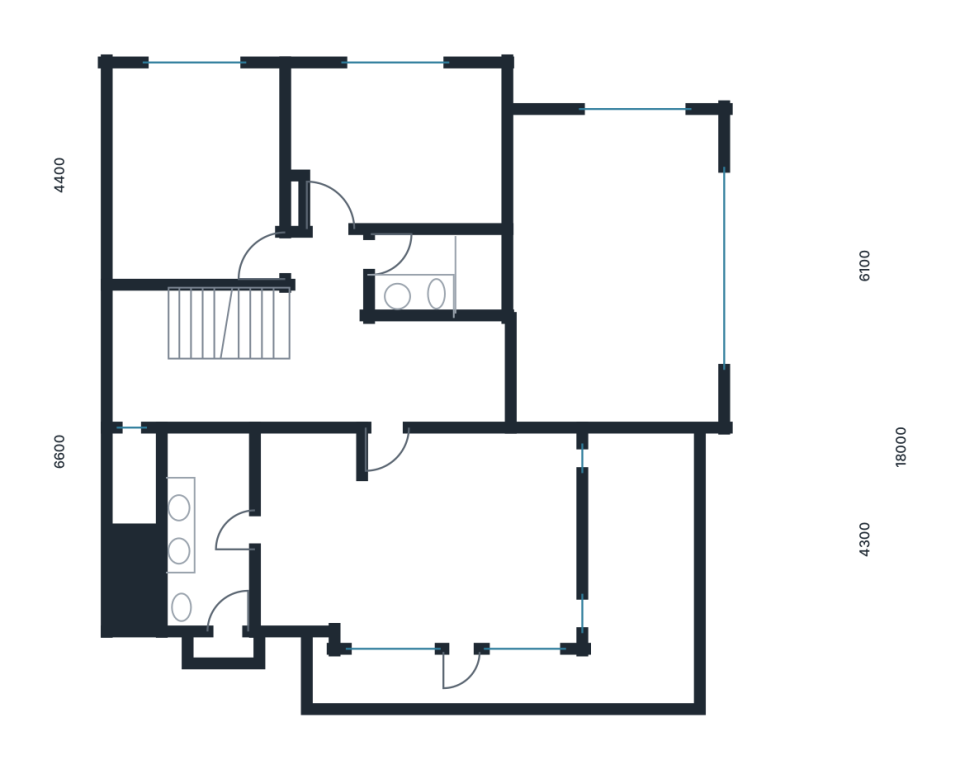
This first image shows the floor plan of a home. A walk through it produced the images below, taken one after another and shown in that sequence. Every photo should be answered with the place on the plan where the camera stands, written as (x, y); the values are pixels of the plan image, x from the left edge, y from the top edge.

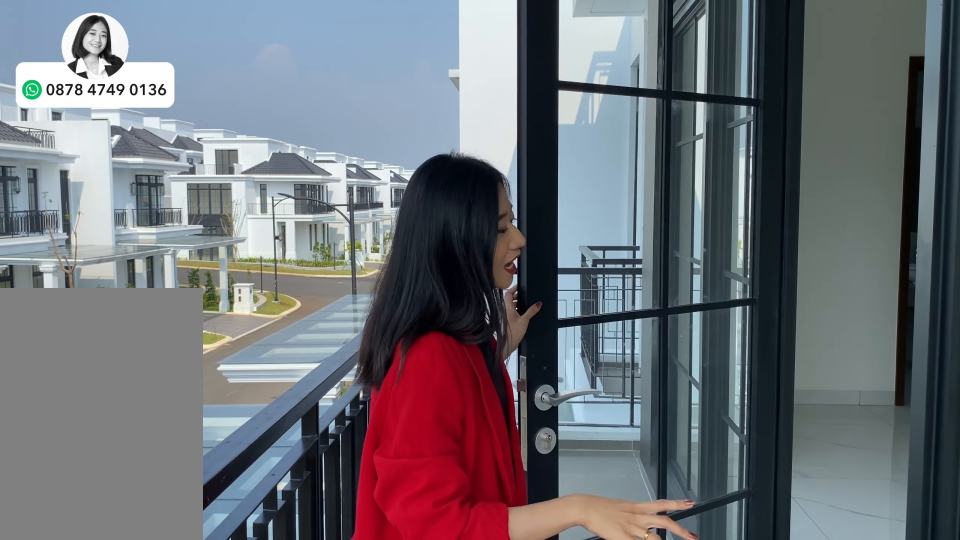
(503, 683)
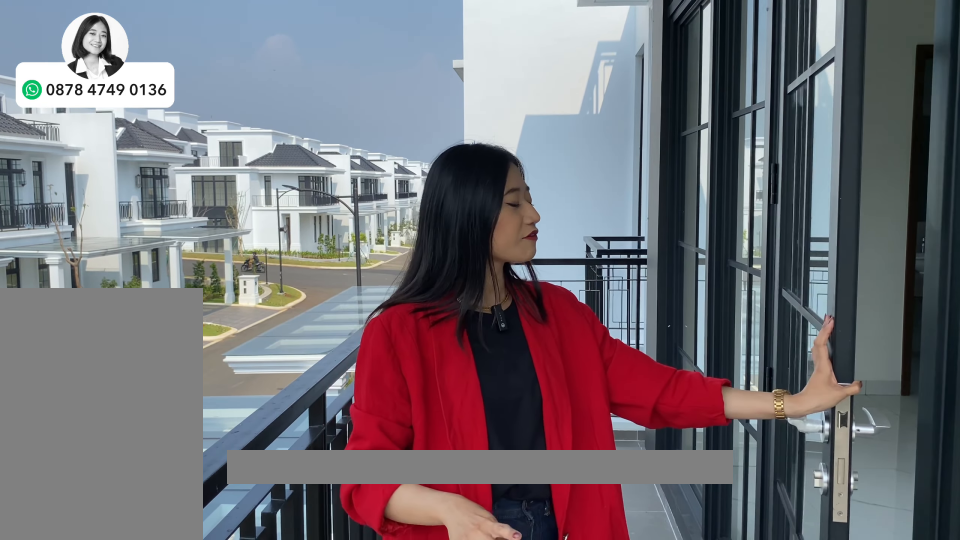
(503, 683)
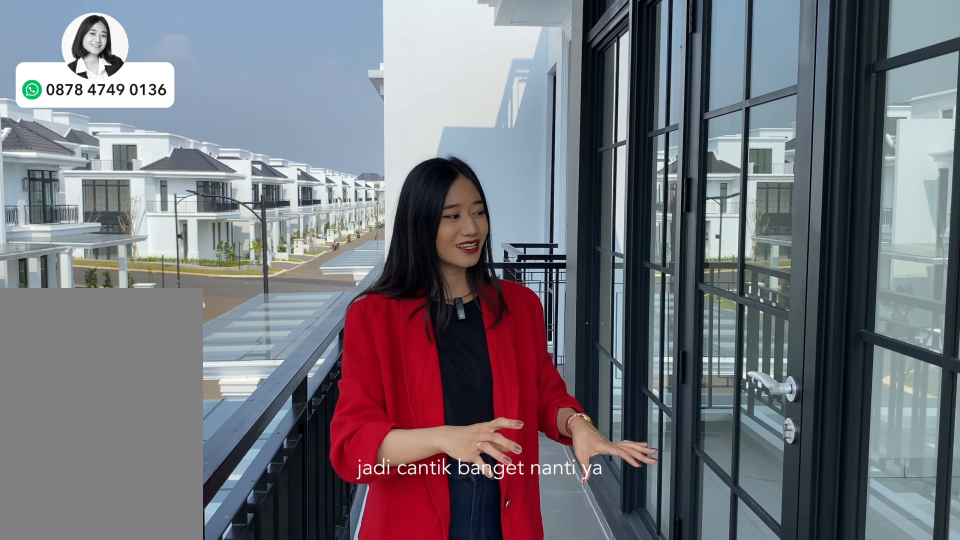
(503, 683)
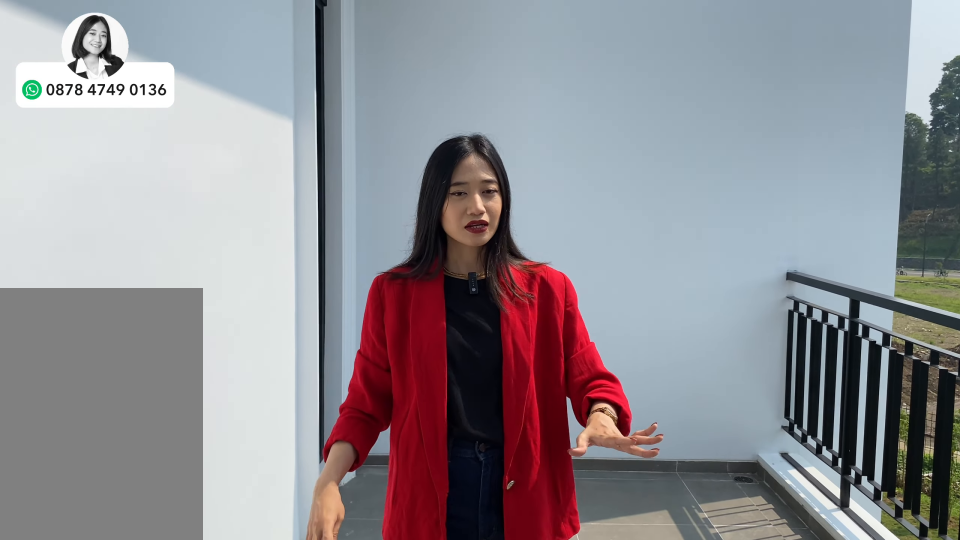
(653, 552)
